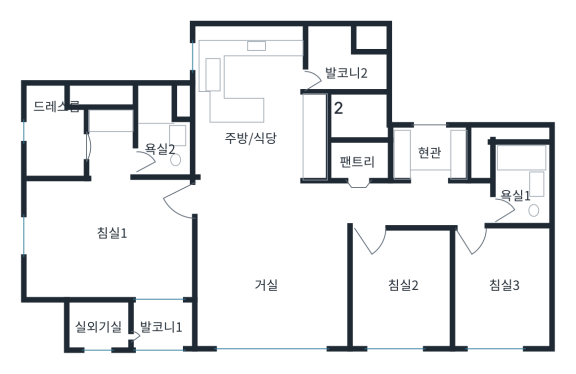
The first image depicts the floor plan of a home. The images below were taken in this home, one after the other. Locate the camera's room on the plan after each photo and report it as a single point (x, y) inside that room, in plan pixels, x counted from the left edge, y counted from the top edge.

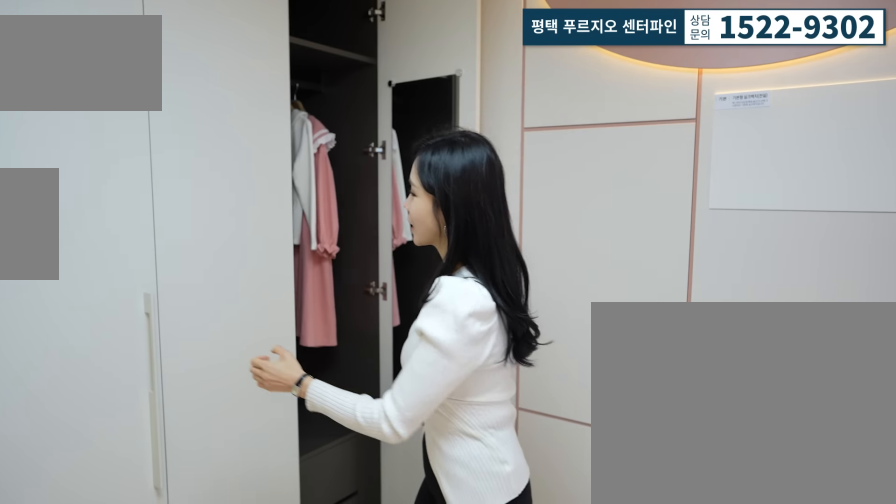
(507, 283)
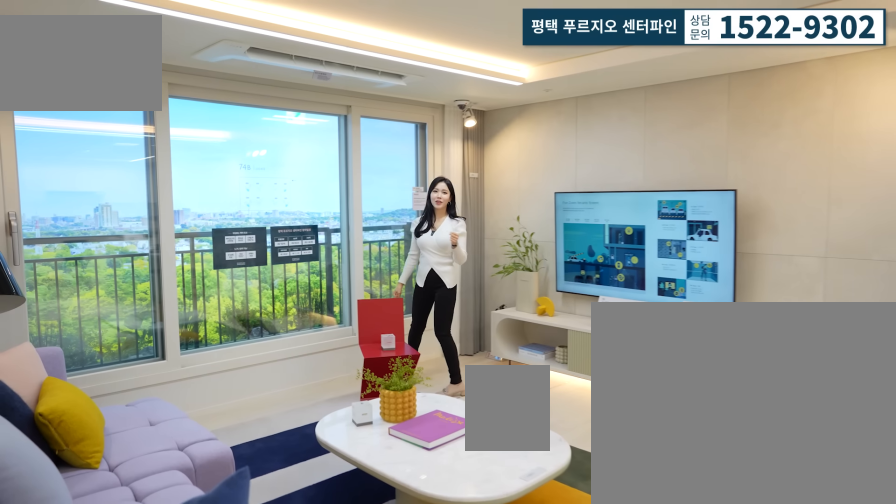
(269, 276)
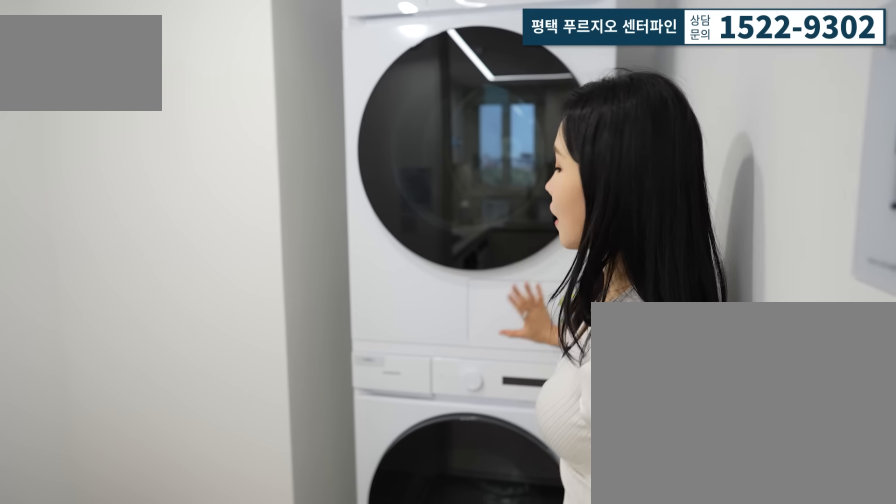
(348, 67)
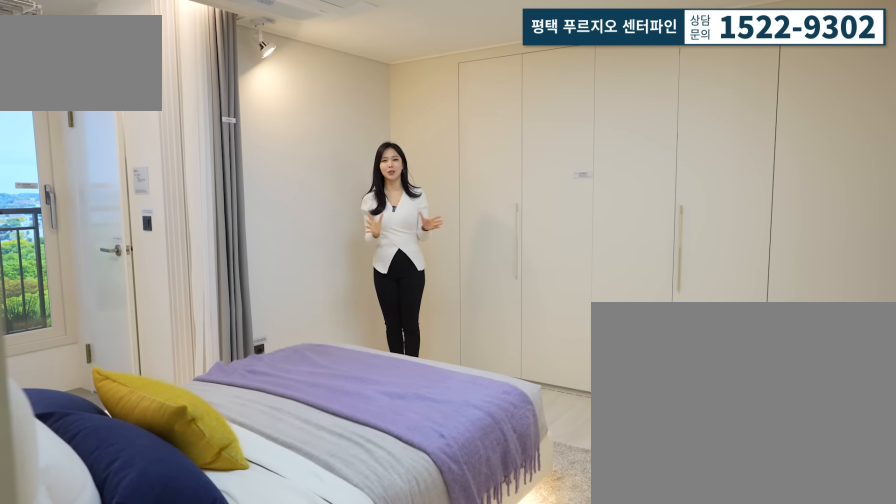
(108, 231)
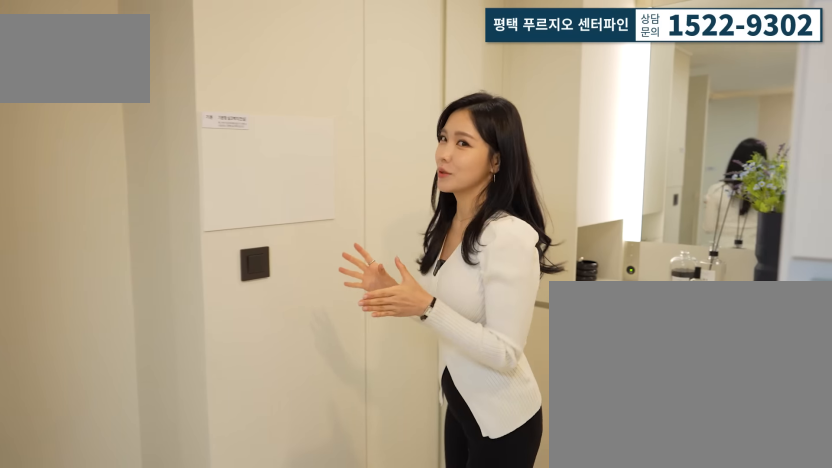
(69, 237)
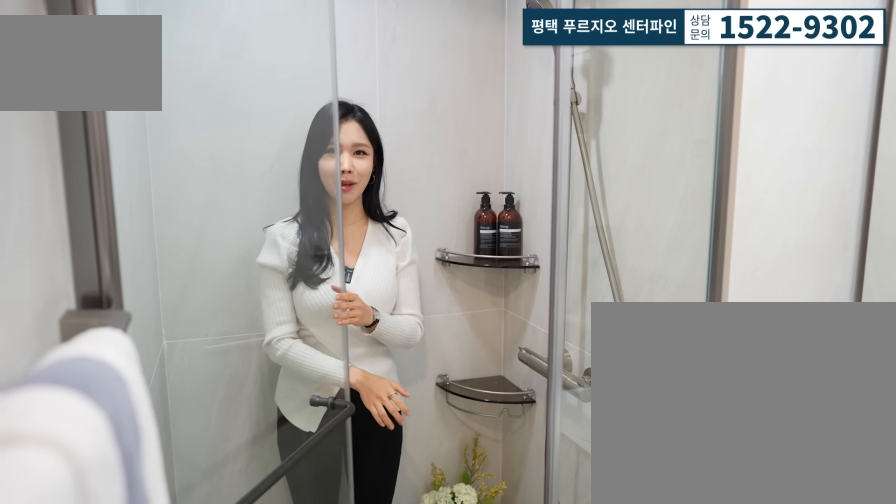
(158, 146)
